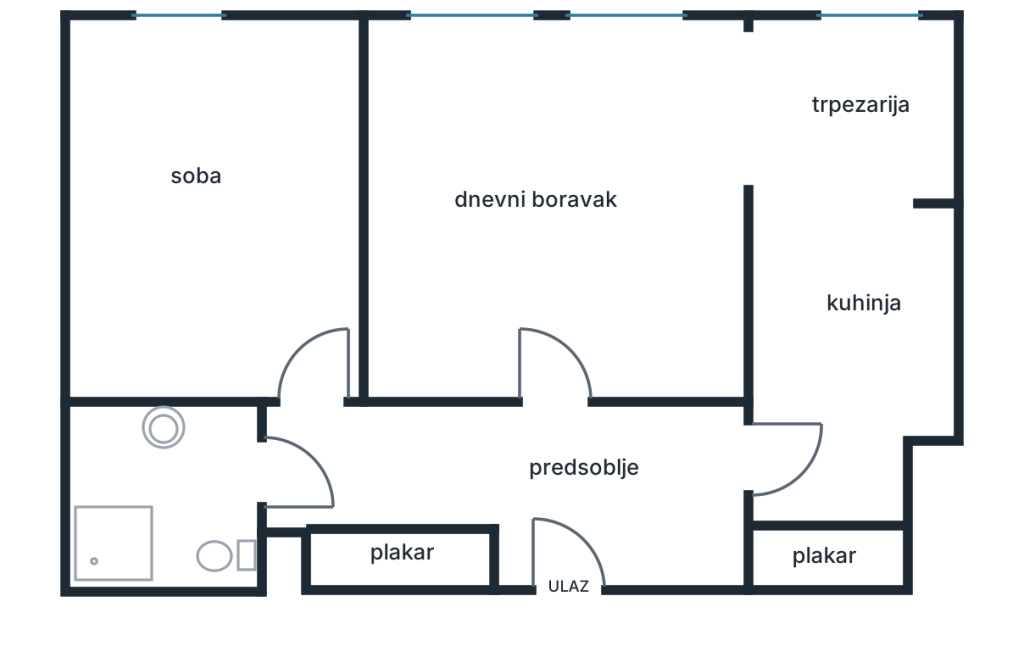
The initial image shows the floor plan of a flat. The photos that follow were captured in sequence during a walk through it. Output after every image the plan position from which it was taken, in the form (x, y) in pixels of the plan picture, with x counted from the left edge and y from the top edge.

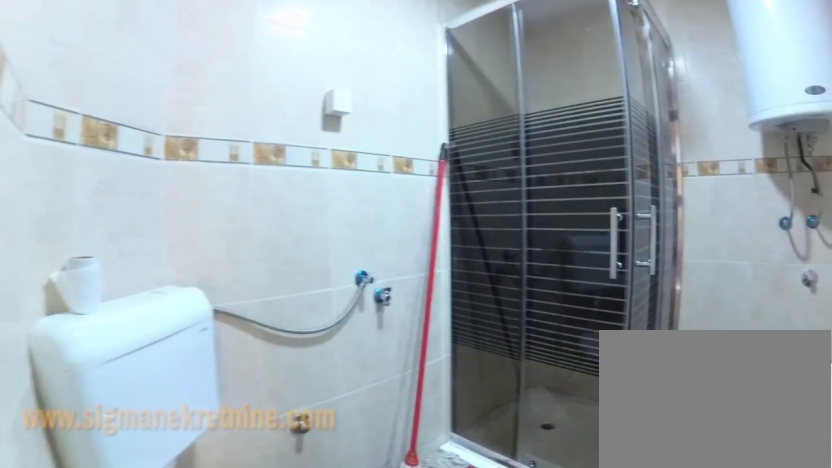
(297, 432)
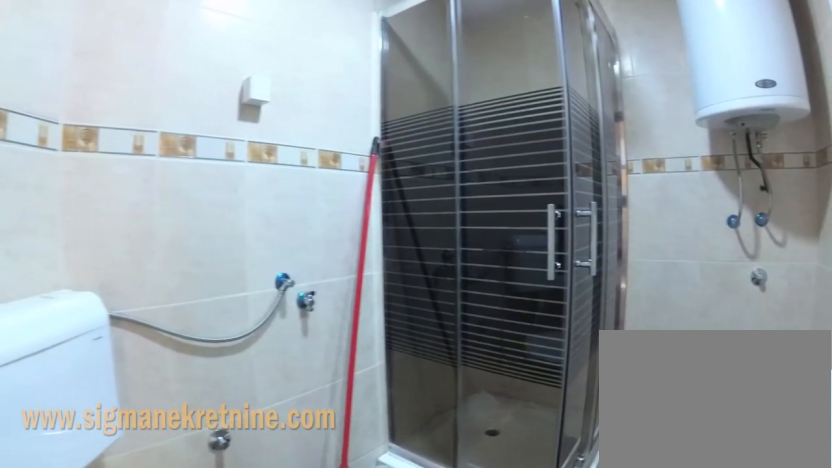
(294, 436)
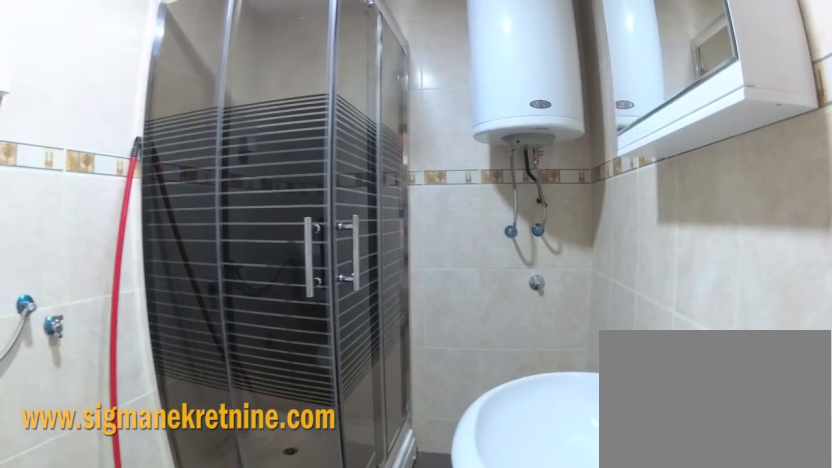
(273, 461)
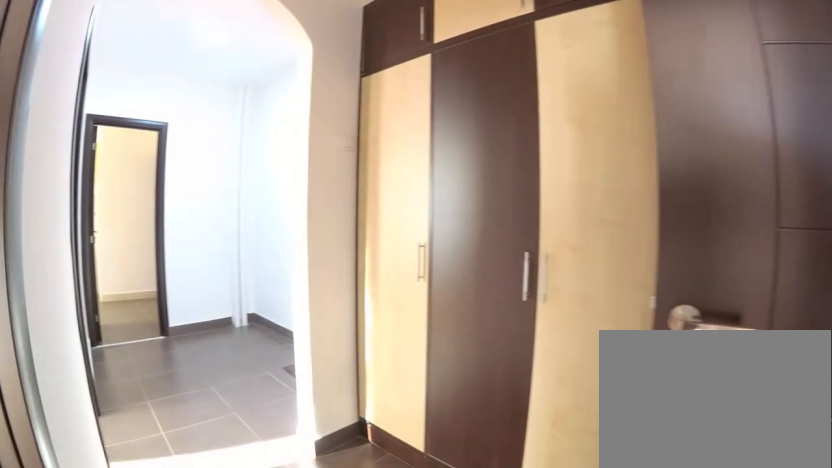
(249, 466)
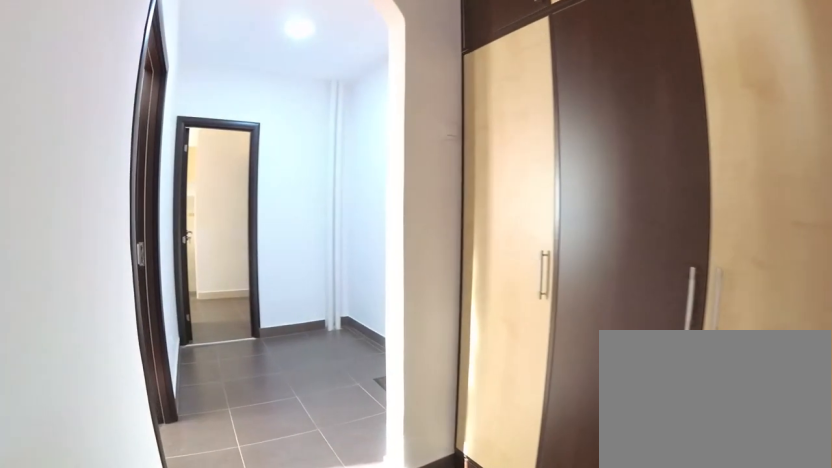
(275, 472)
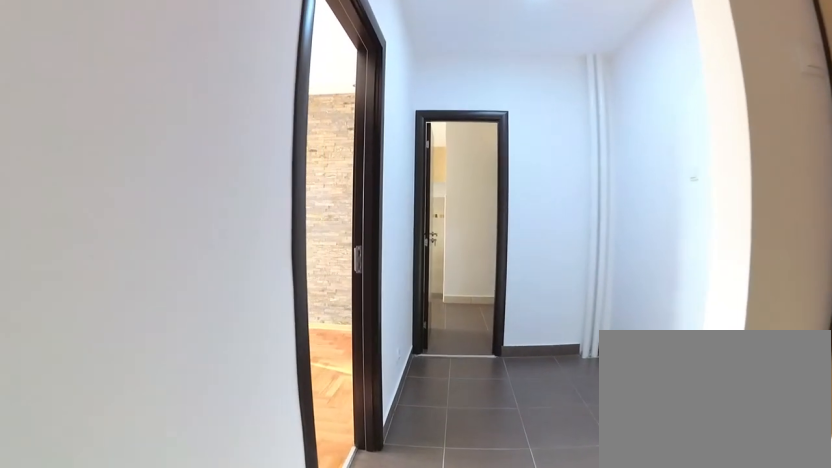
(382, 467)
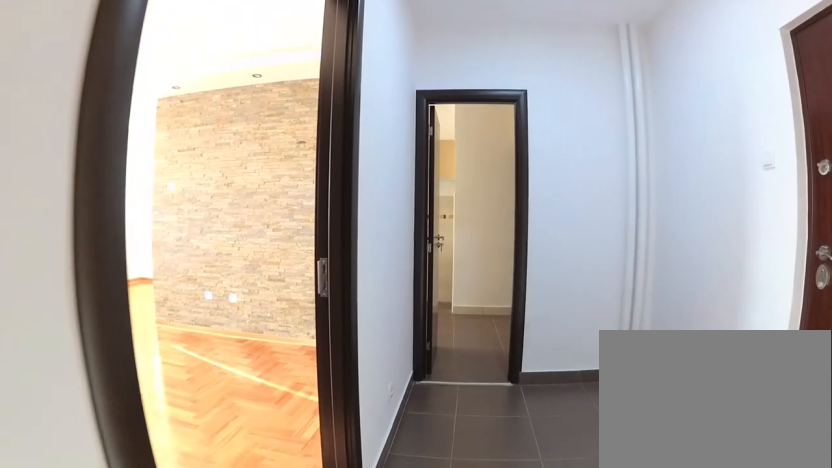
(450, 474)
